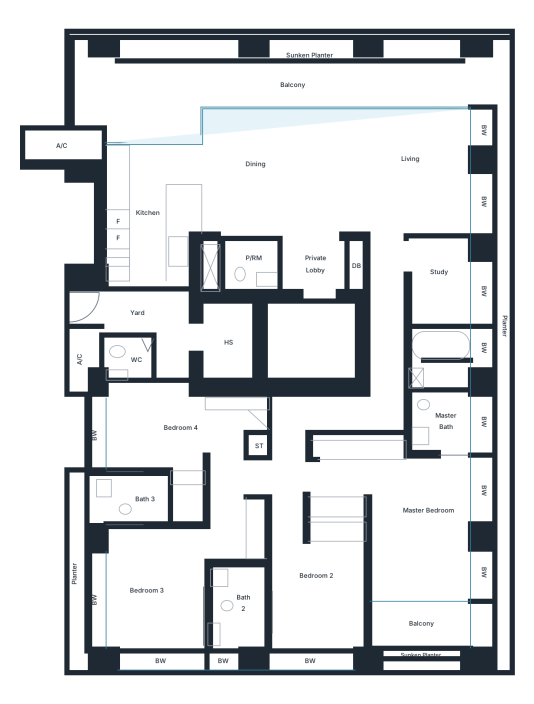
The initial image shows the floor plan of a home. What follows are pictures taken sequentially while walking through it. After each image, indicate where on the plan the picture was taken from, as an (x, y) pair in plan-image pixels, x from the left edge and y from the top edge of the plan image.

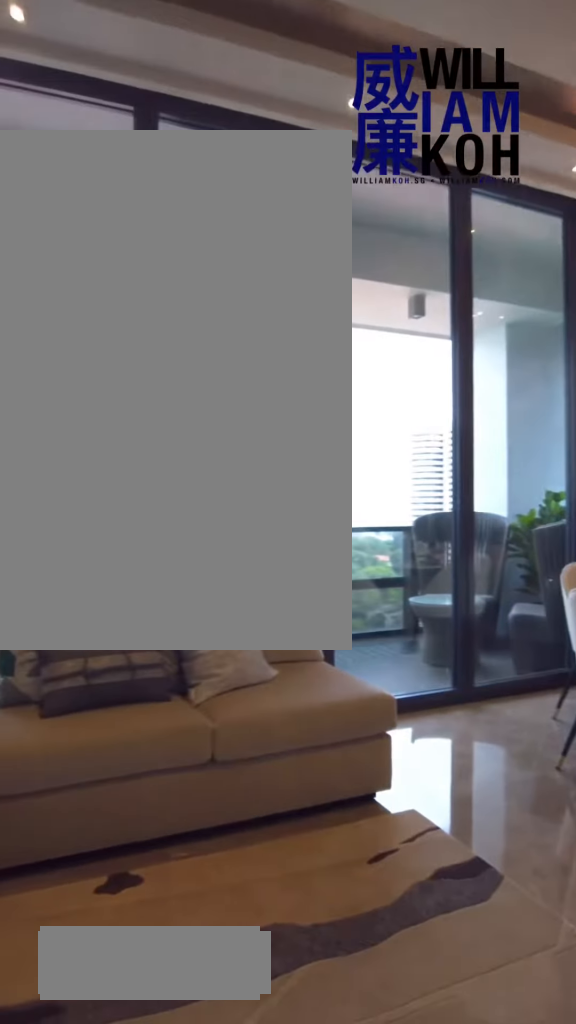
(316, 211)
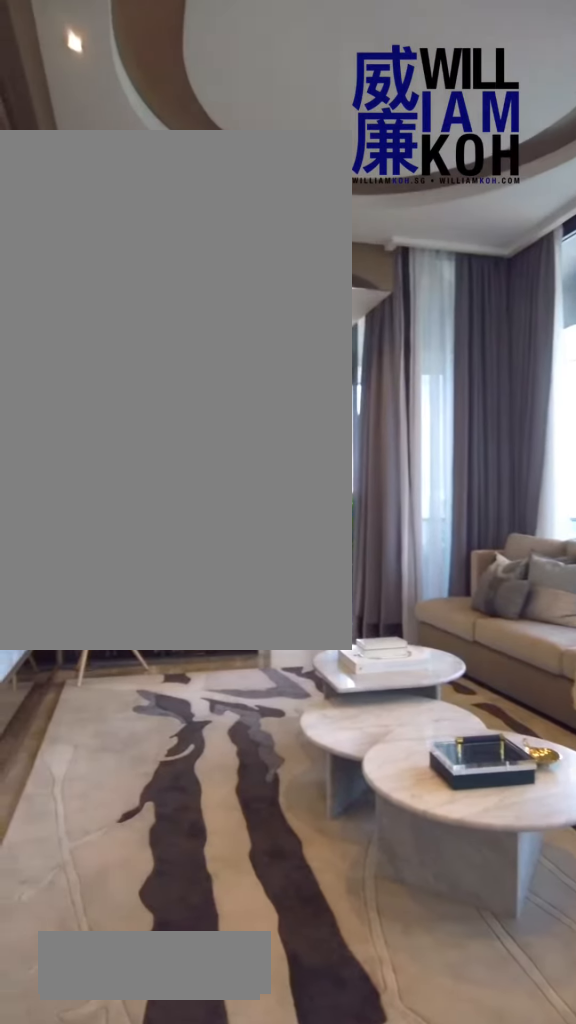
(316, 211)
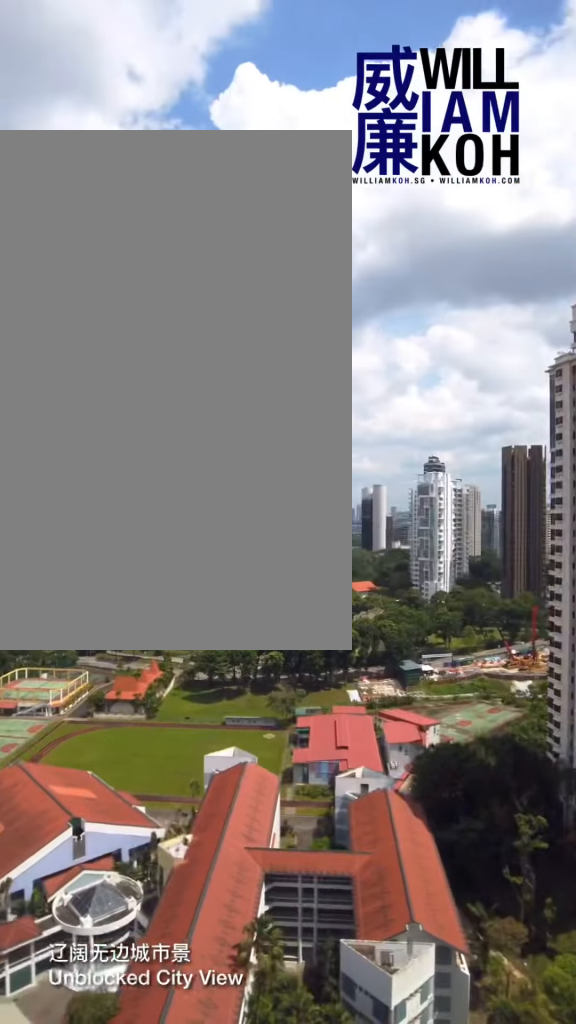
(185, 67)
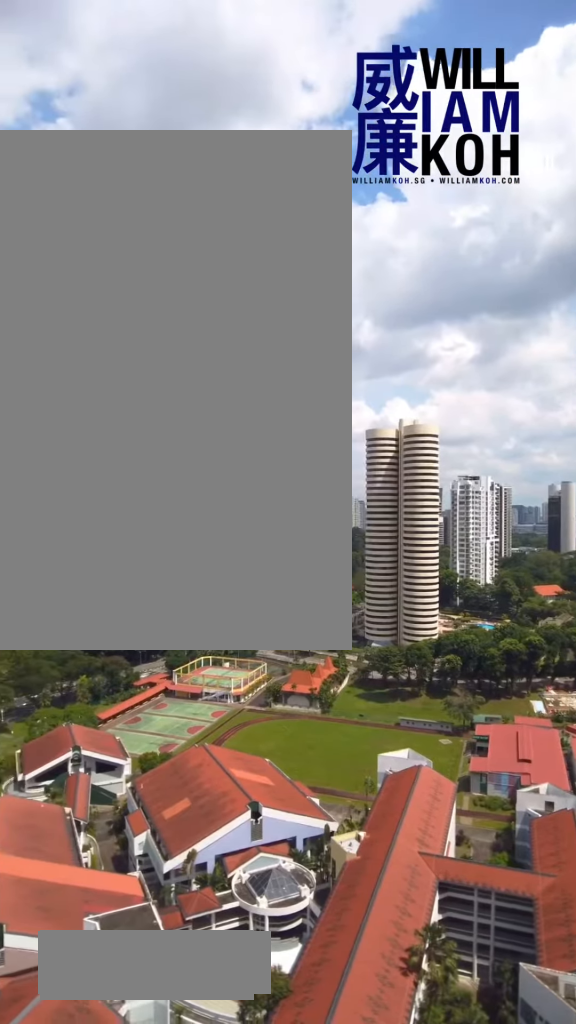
(185, 67)
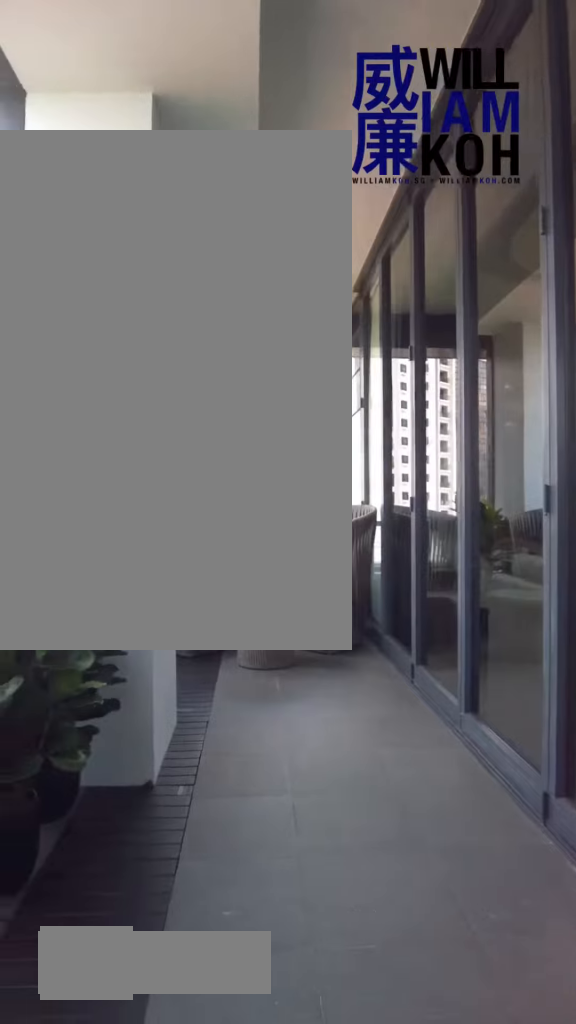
(221, 82)
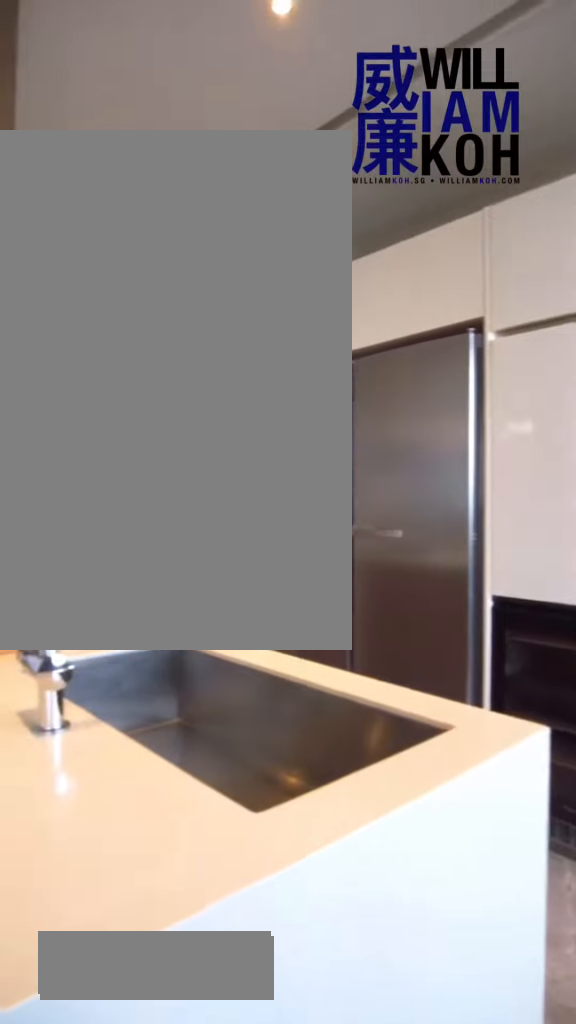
(187, 165)
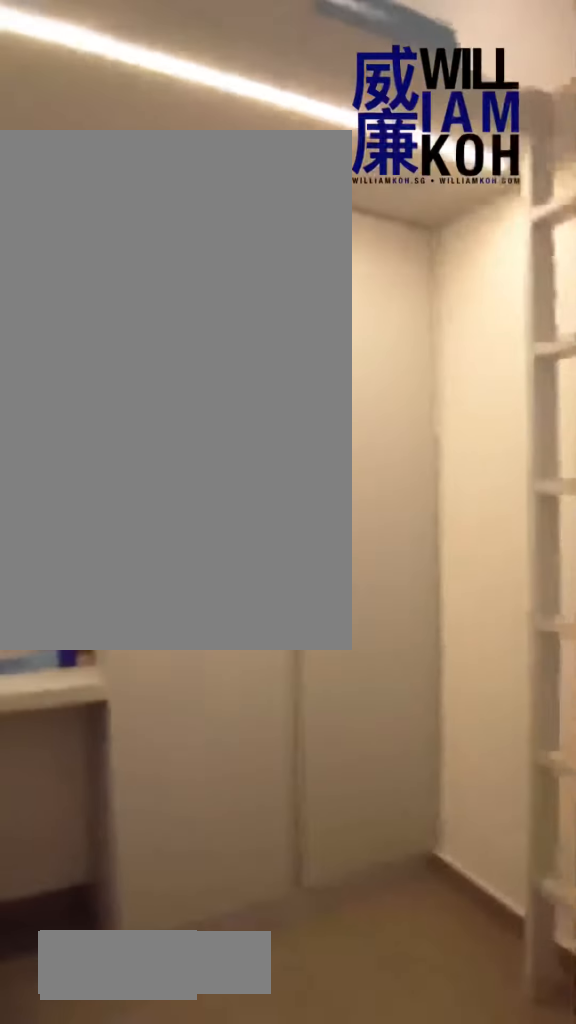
(206, 342)
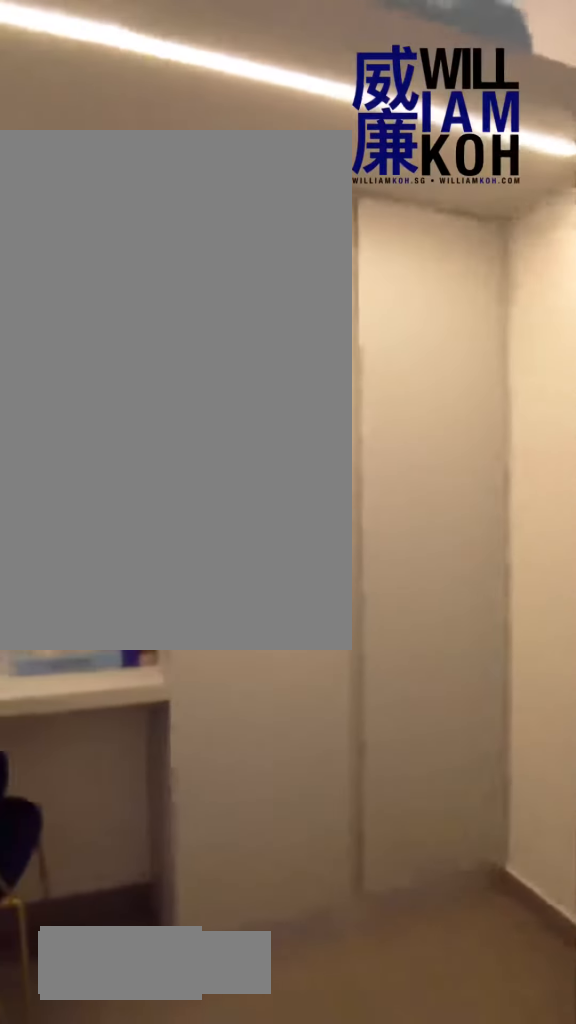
(225, 342)
